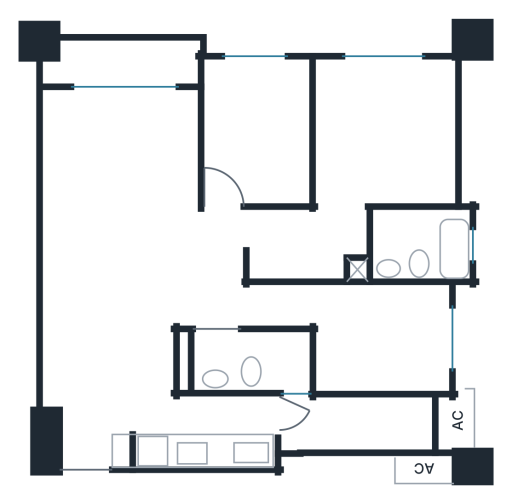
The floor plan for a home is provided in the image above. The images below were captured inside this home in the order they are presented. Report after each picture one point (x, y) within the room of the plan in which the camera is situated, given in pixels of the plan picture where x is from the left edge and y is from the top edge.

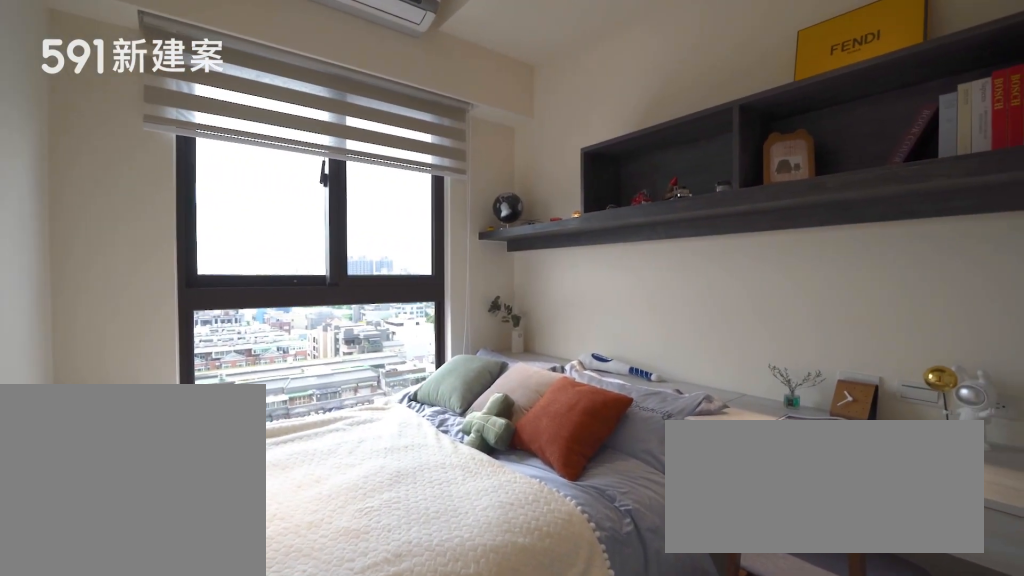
(258, 128)
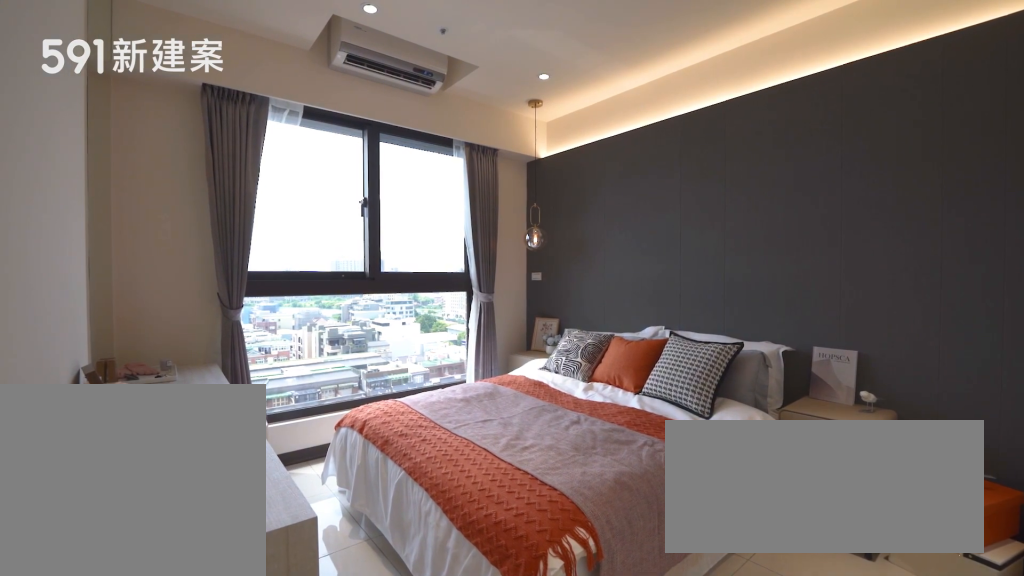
(360, 160)
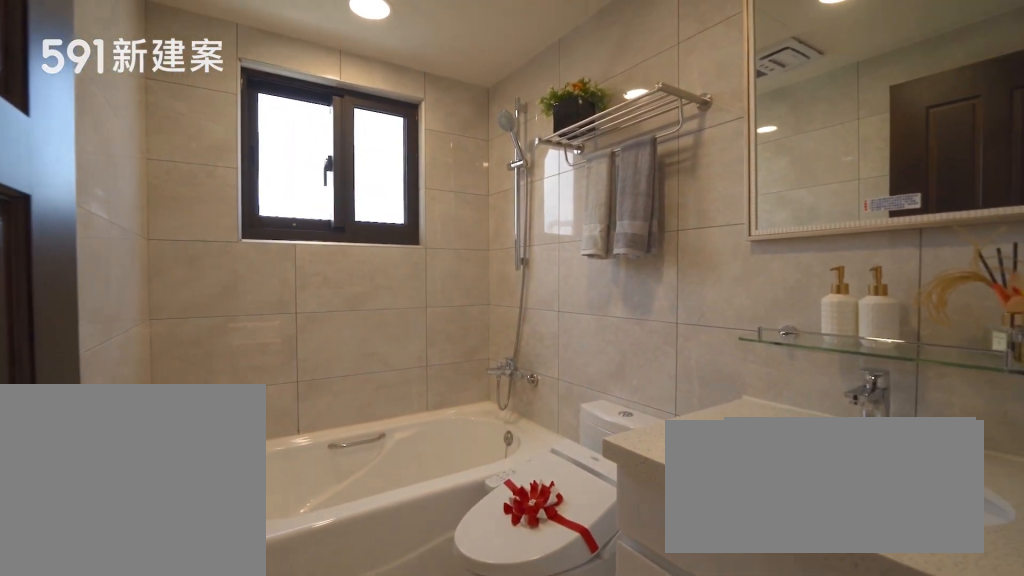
(421, 247)
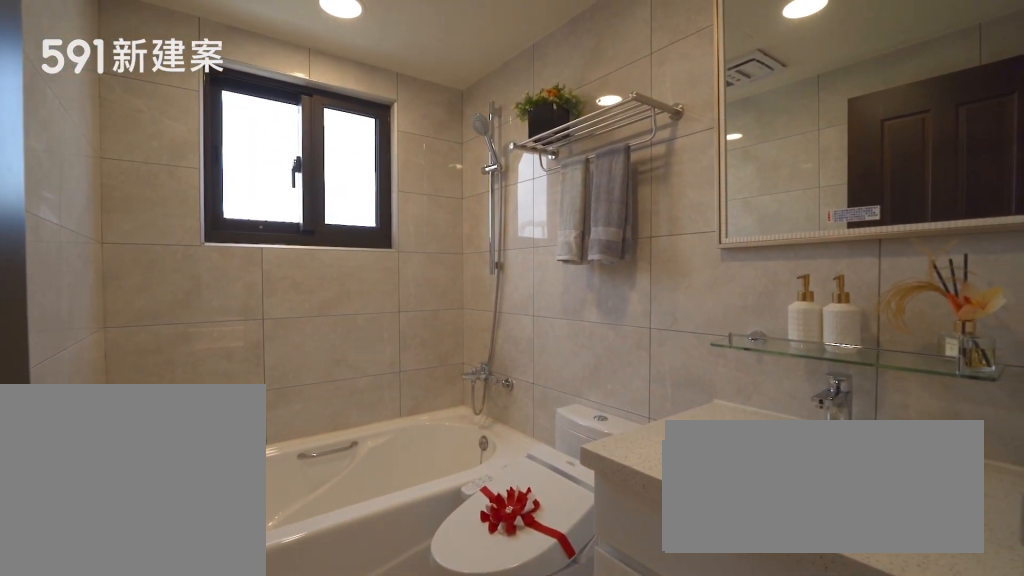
(421, 247)
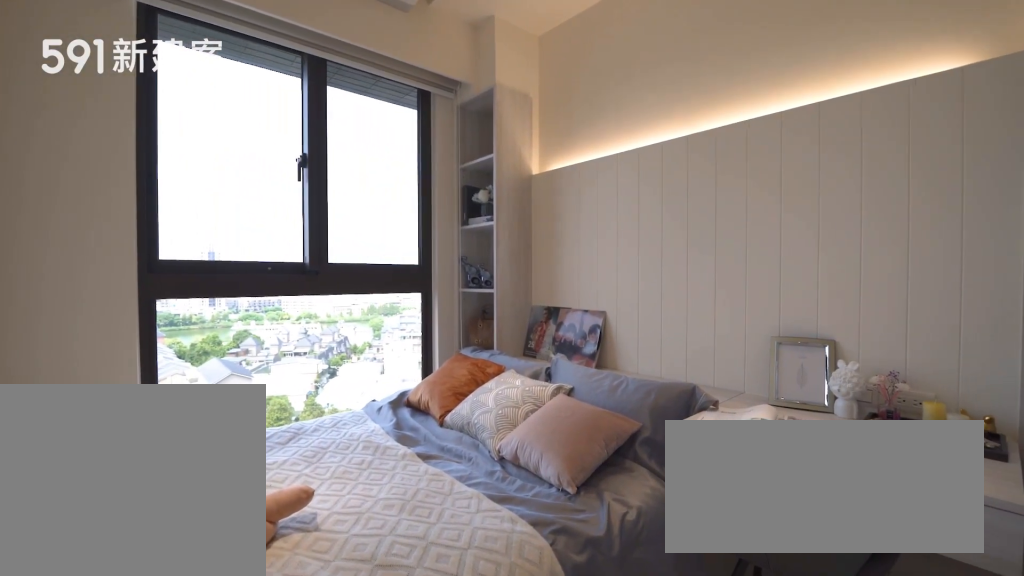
(365, 335)
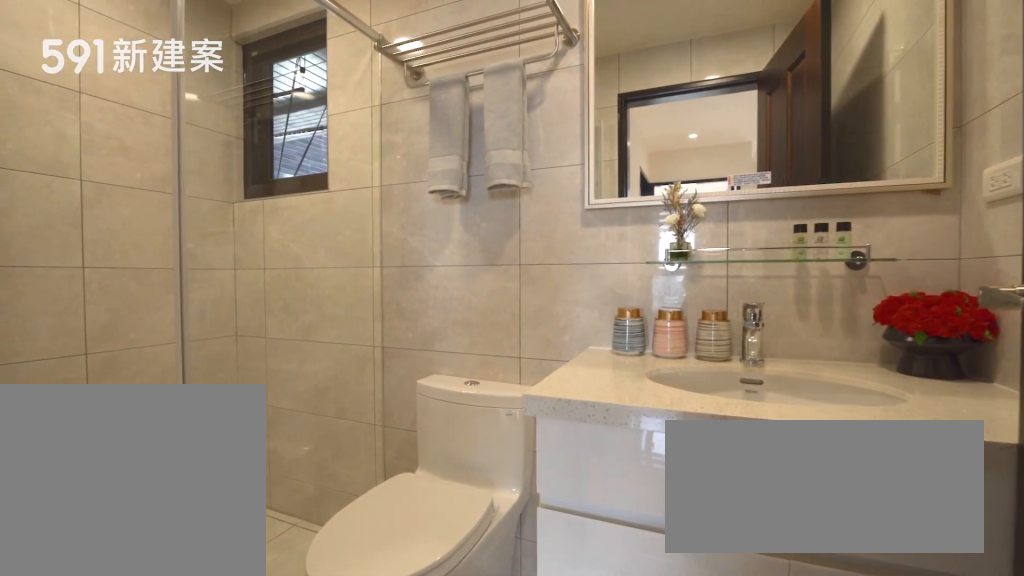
(255, 362)
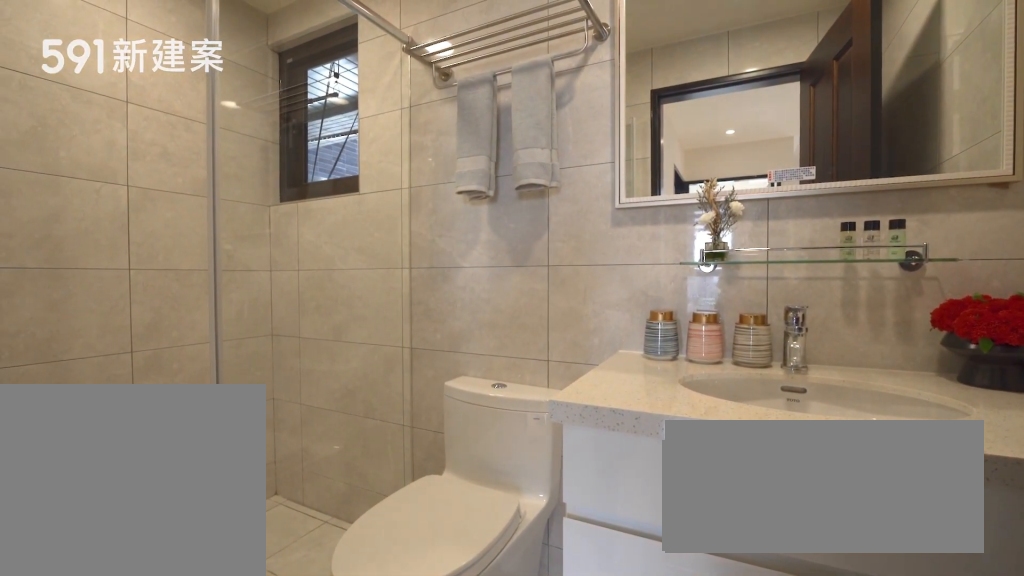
(255, 362)
